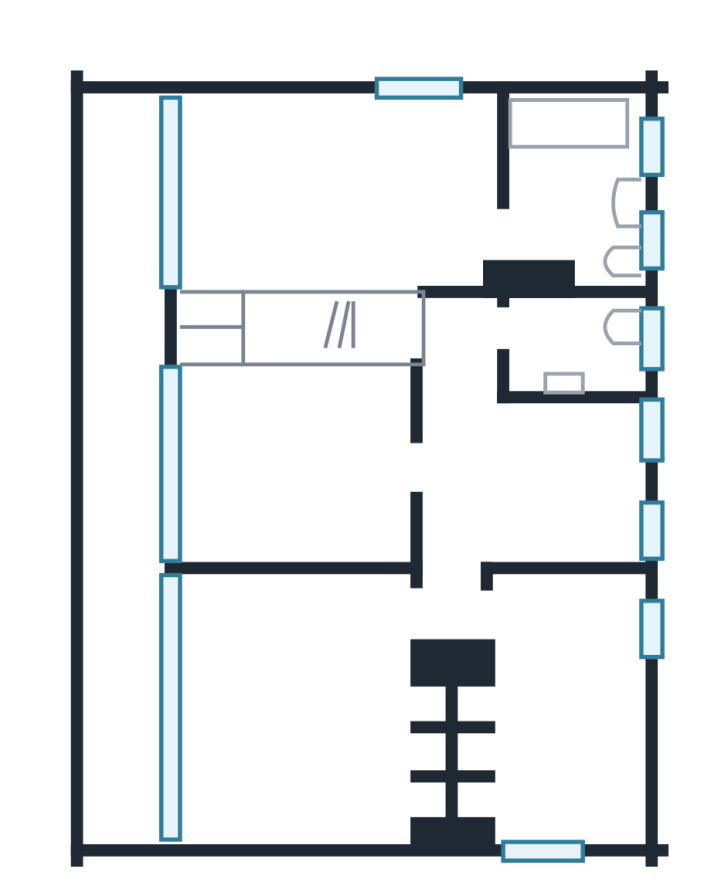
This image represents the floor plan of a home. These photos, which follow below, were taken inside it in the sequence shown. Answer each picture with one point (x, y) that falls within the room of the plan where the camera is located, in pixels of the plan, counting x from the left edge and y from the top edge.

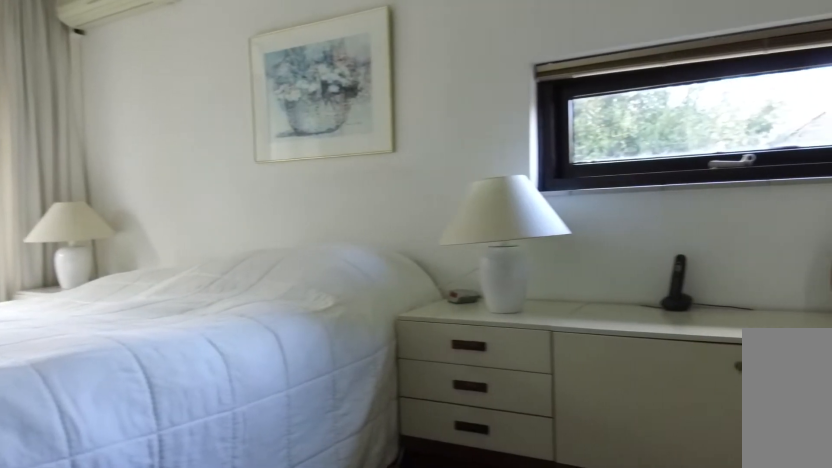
(343, 197)
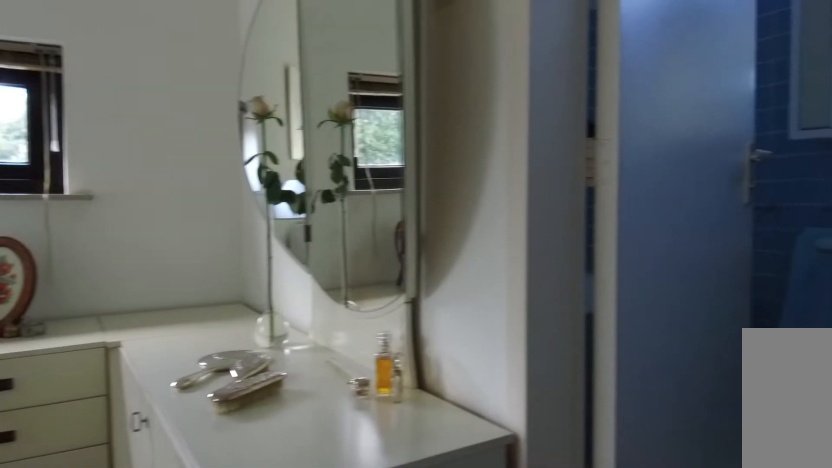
(343, 197)
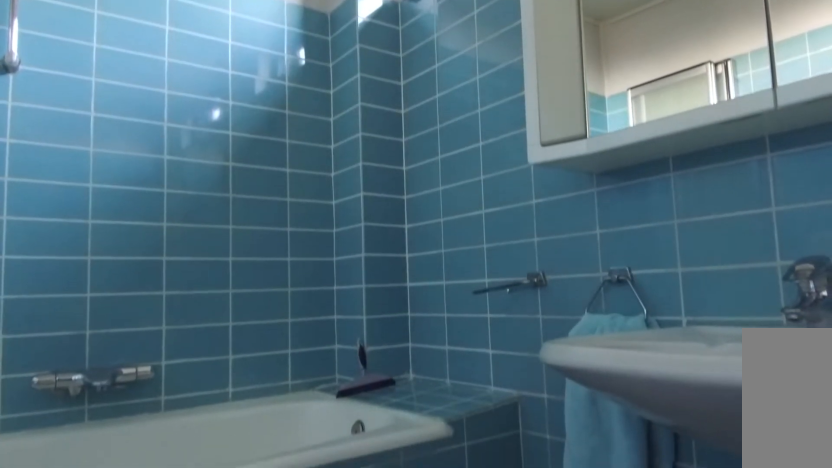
(572, 210)
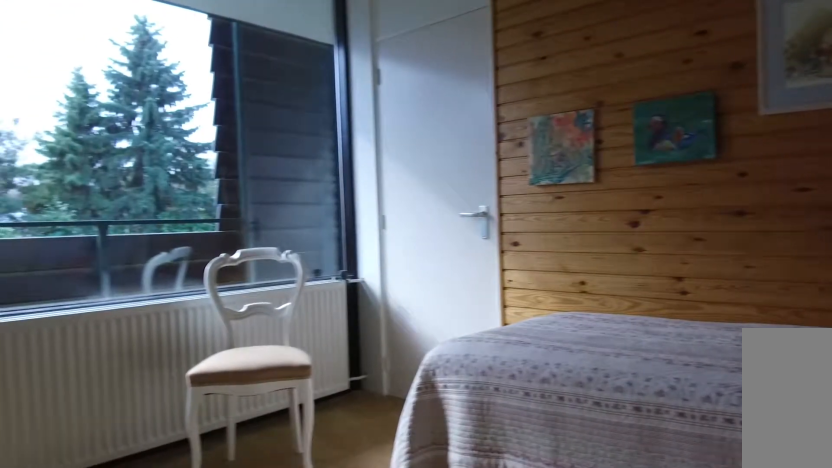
(301, 469)
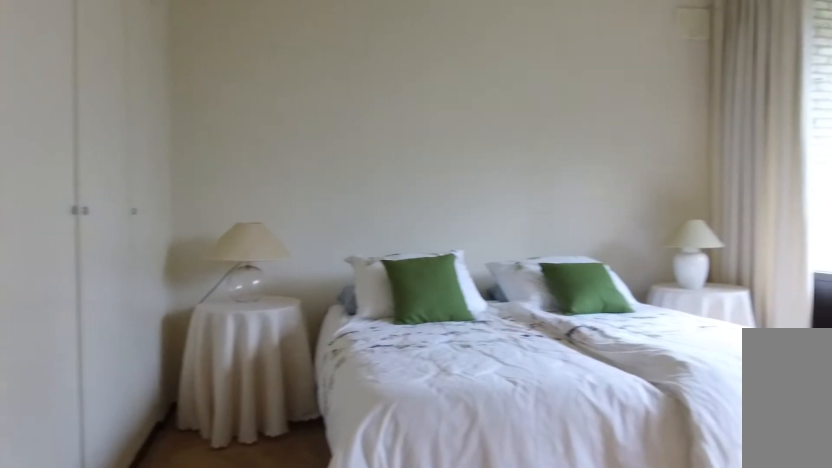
(301, 708)
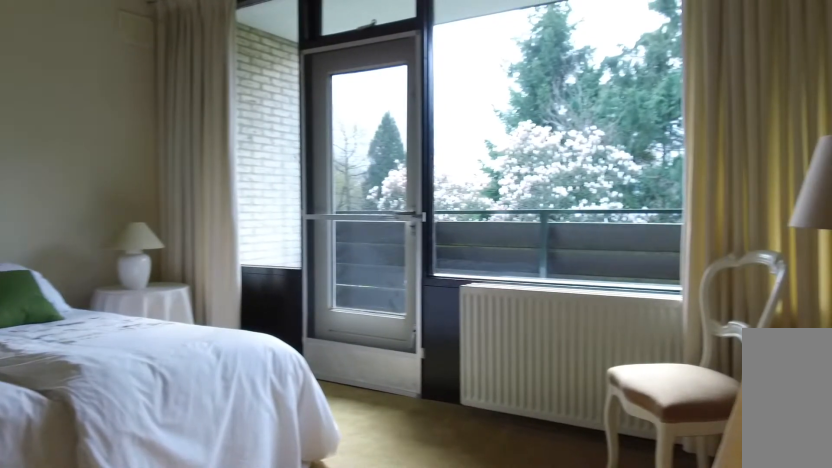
(301, 708)
